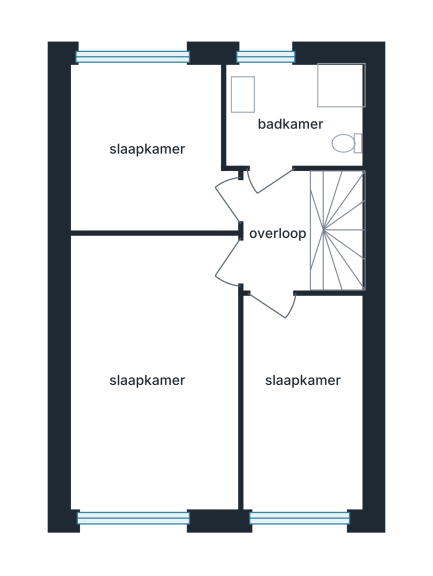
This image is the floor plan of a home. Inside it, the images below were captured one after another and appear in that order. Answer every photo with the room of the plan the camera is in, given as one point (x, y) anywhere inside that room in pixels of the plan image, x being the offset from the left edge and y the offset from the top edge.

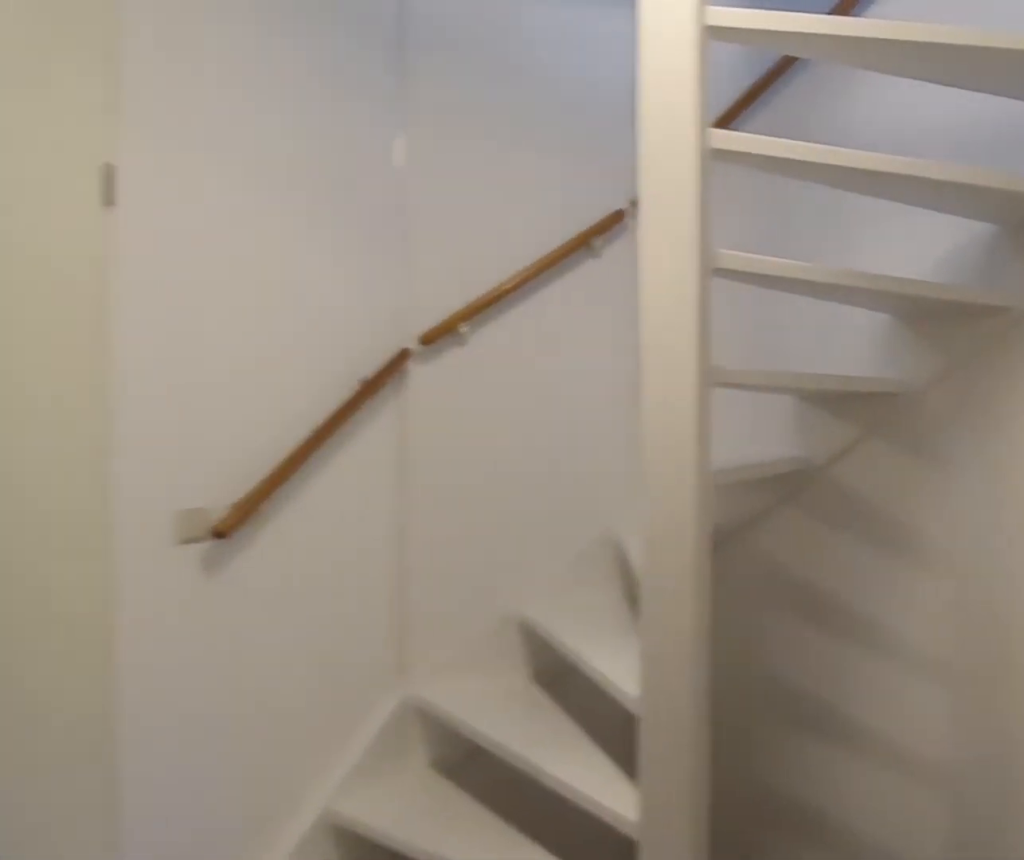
(275, 230)
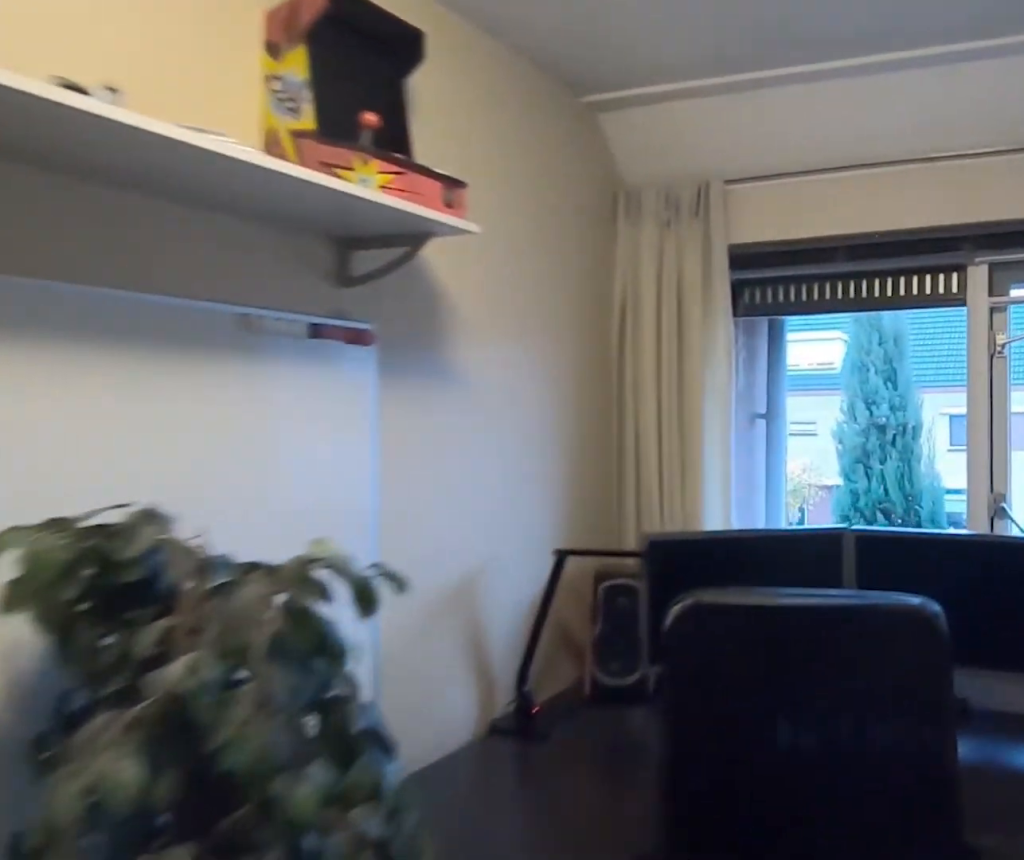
(304, 404)
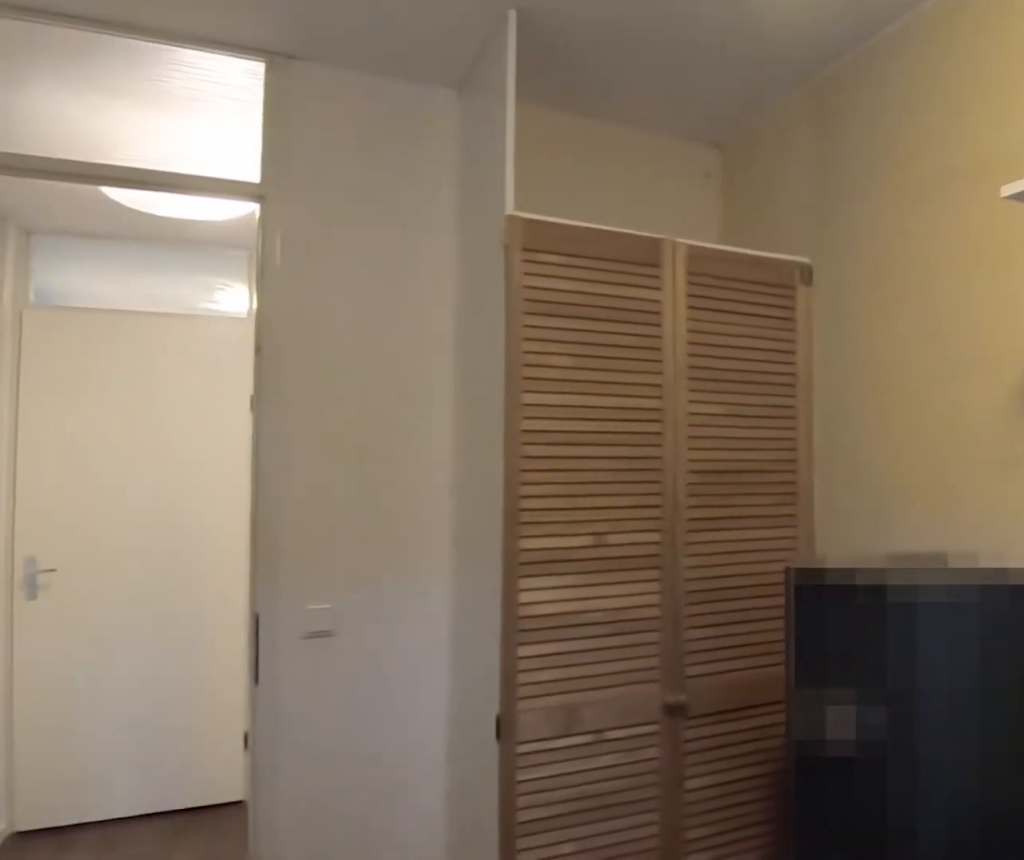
(304, 404)
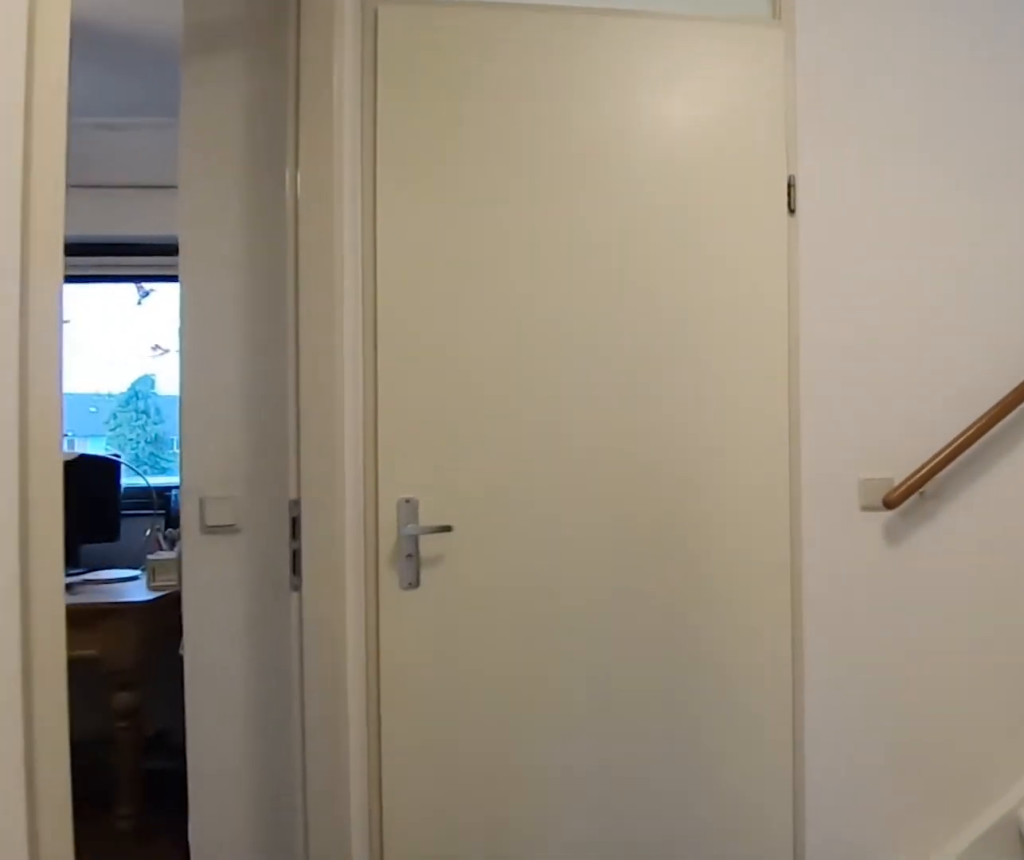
(275, 230)
